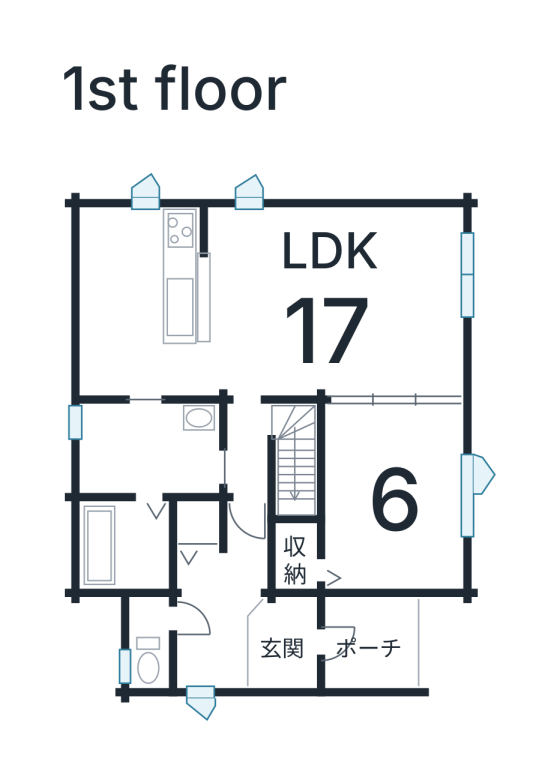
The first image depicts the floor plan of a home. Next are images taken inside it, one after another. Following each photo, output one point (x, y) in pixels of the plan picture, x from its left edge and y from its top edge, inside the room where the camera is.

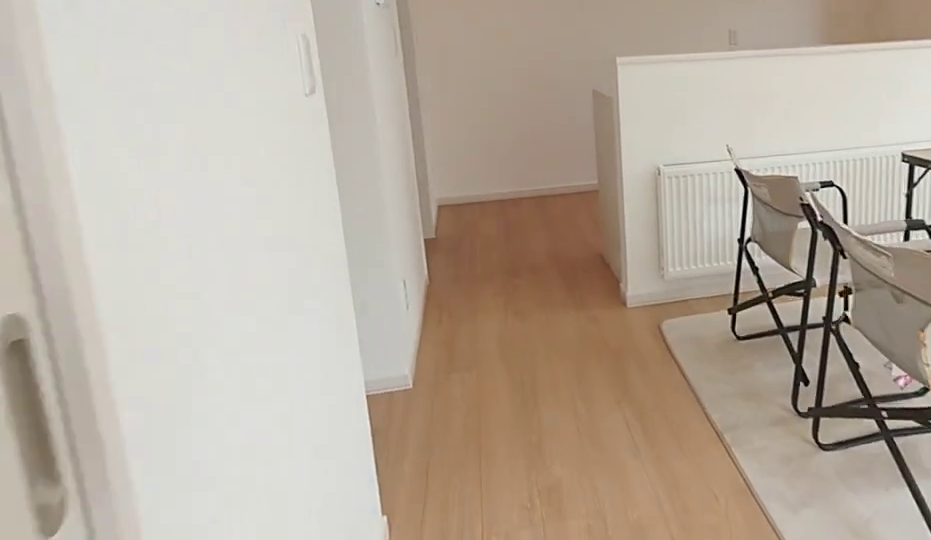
(336, 313)
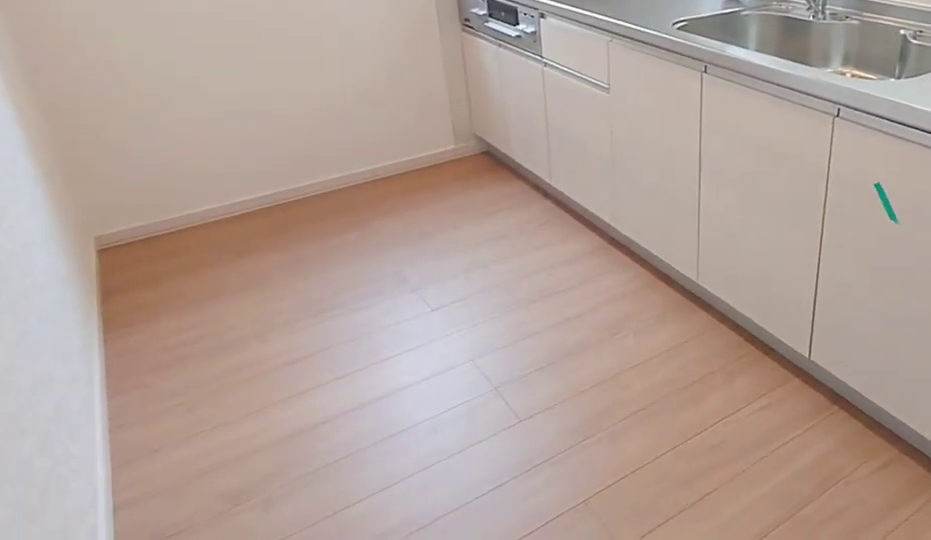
(126, 306)
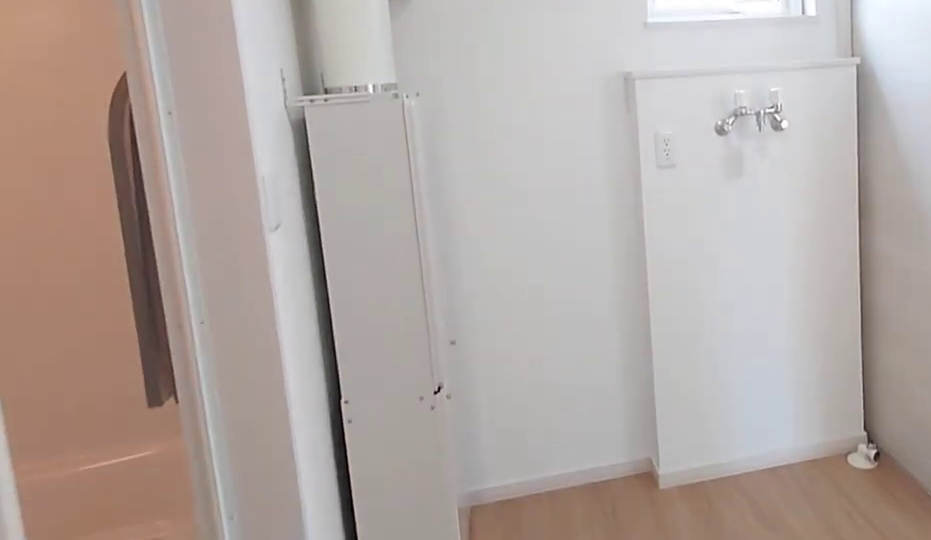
(144, 446)
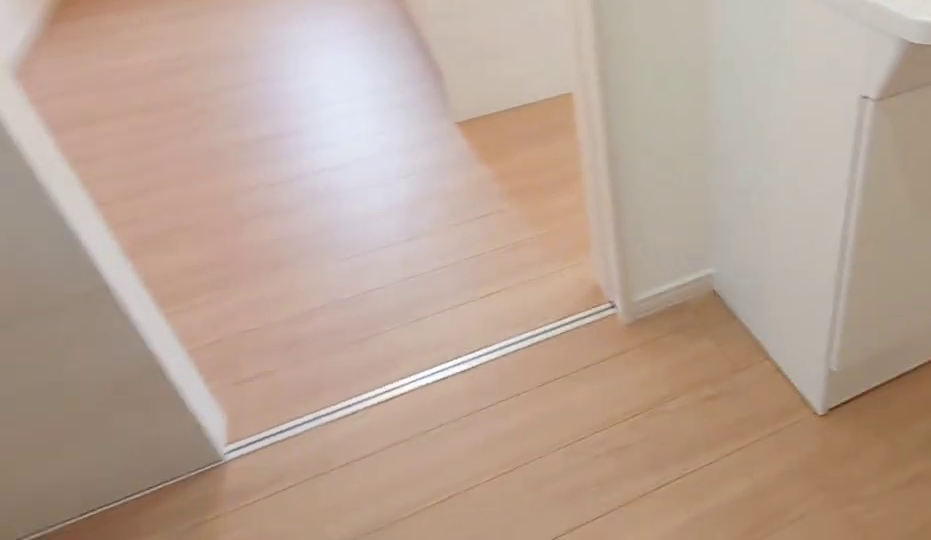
(144, 446)
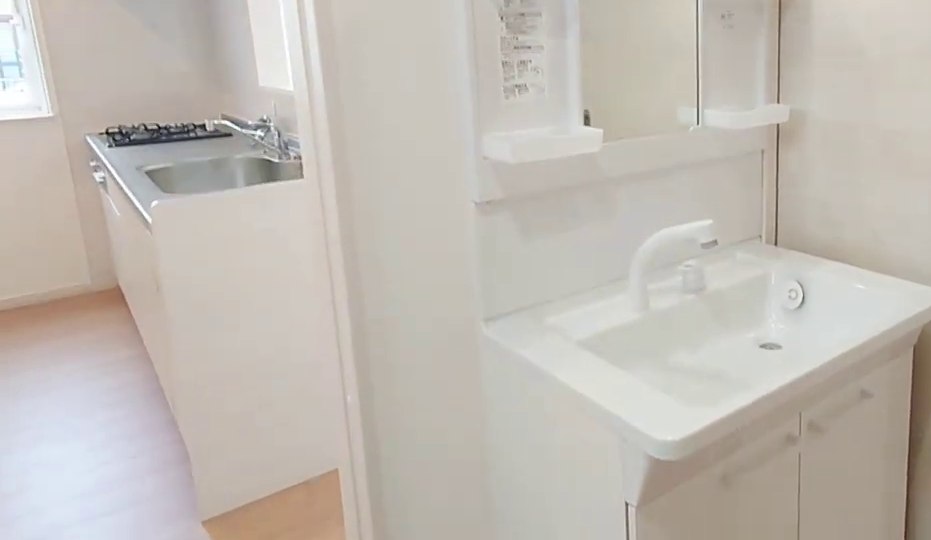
(144, 446)
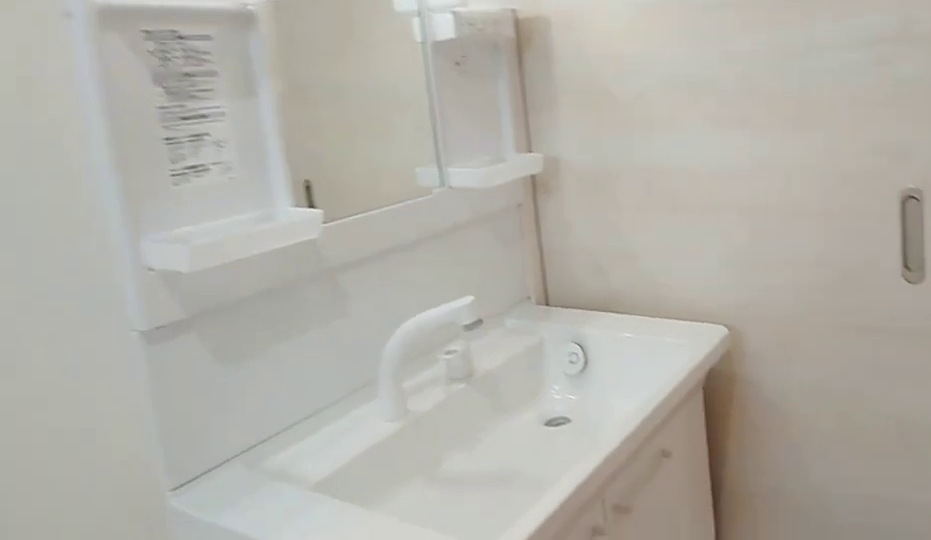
(144, 446)
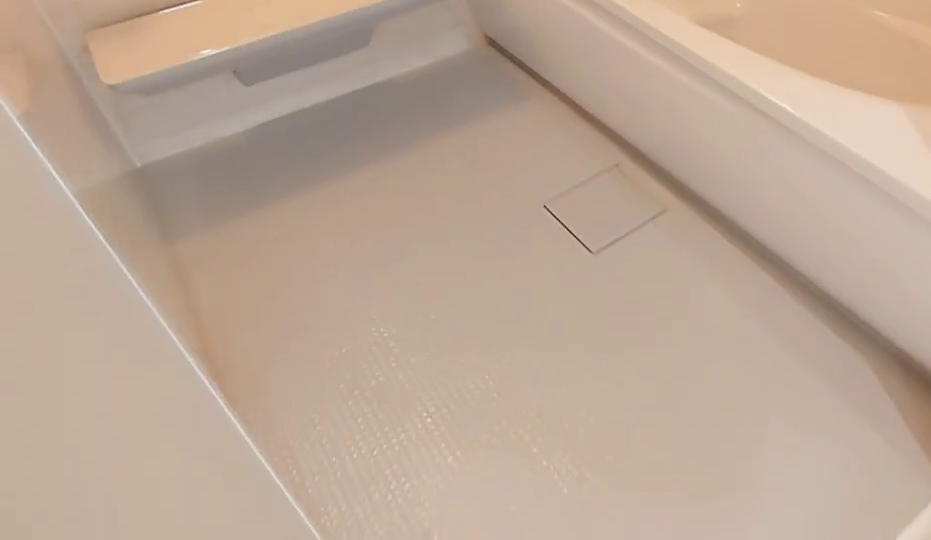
(128, 545)
